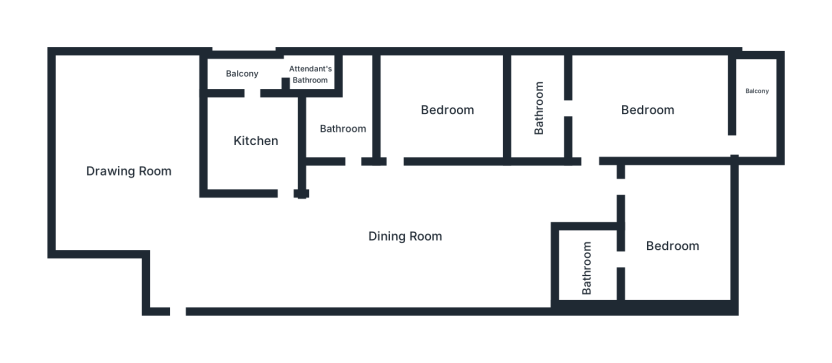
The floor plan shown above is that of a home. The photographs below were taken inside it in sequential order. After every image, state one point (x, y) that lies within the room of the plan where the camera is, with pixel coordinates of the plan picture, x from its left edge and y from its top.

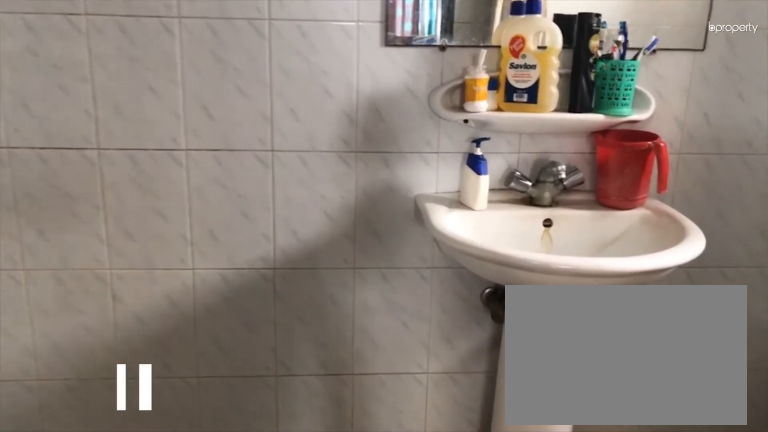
(538, 102)
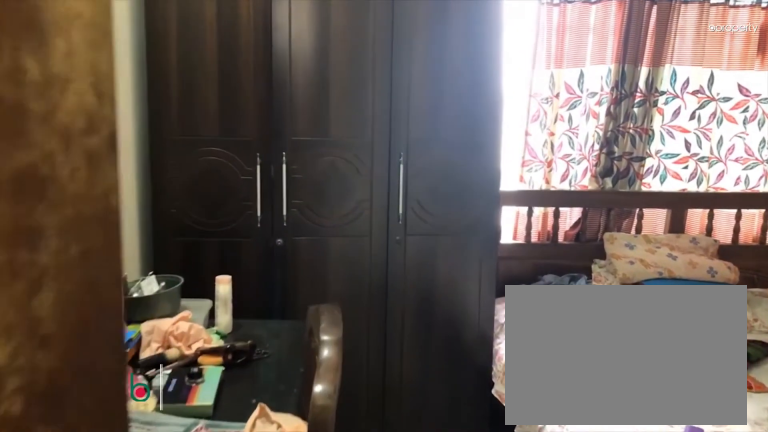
(449, 110)
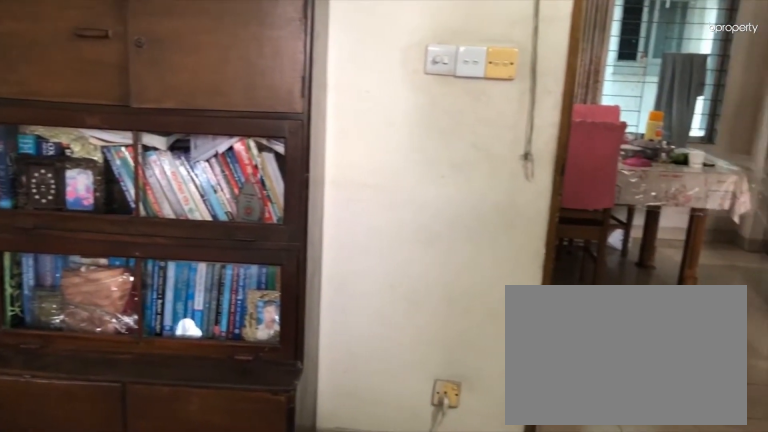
(449, 110)
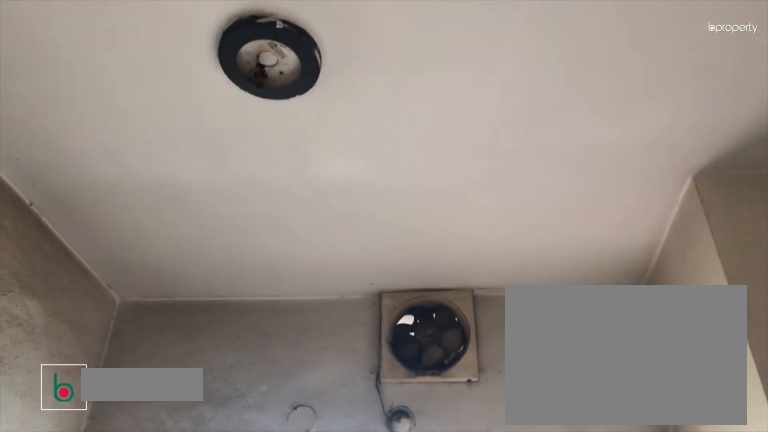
(256, 144)
